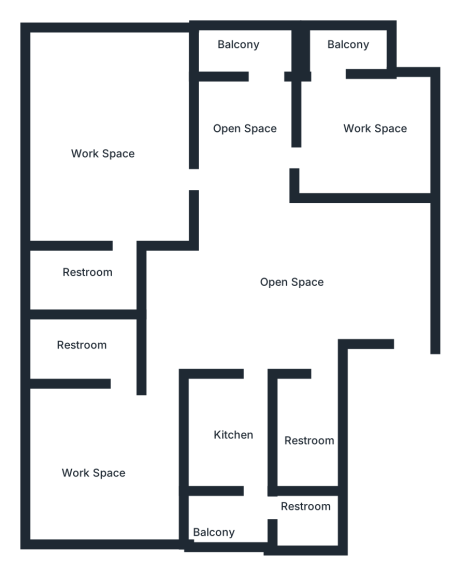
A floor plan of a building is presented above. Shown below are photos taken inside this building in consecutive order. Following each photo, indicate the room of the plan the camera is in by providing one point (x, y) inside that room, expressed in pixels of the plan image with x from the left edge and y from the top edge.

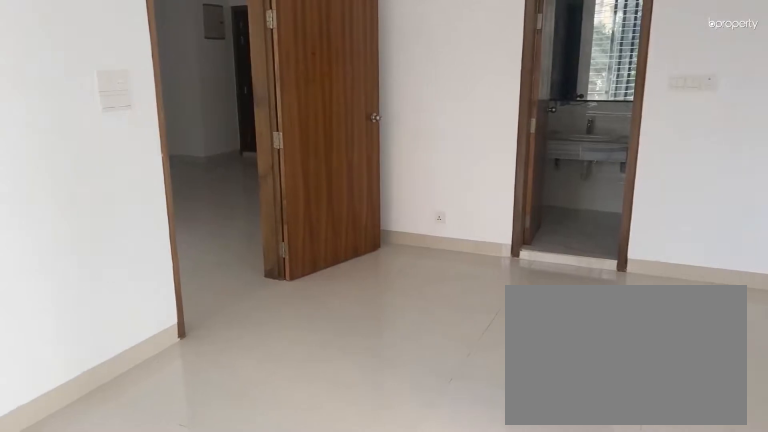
(113, 128)
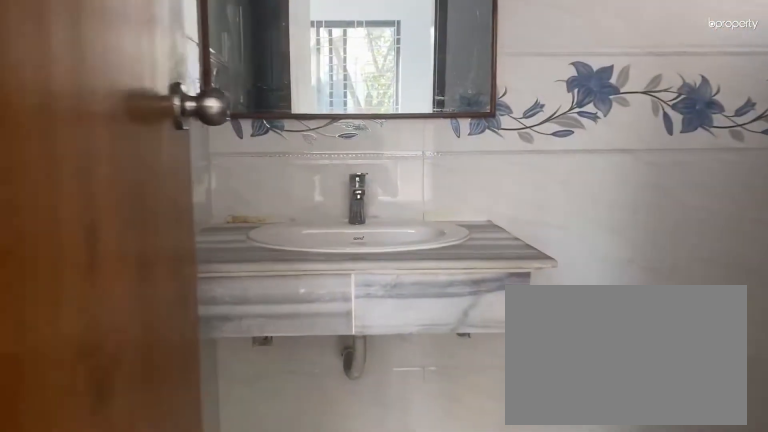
(92, 278)
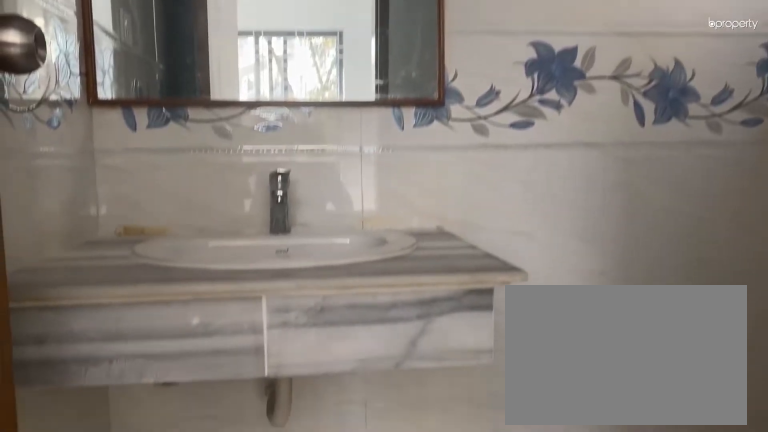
(92, 278)
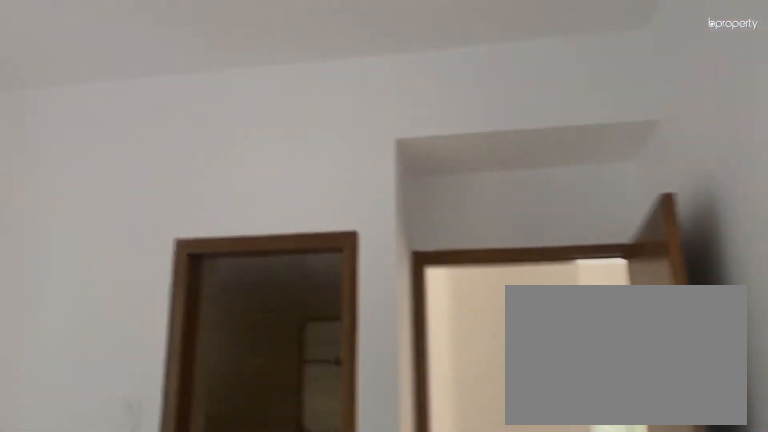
(108, 449)
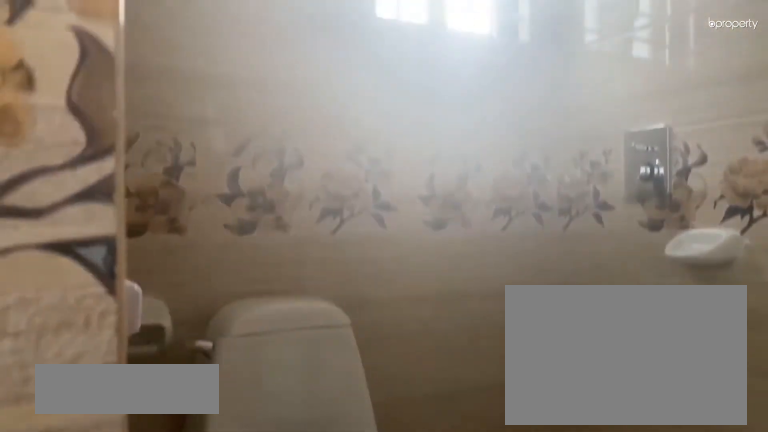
(89, 349)
